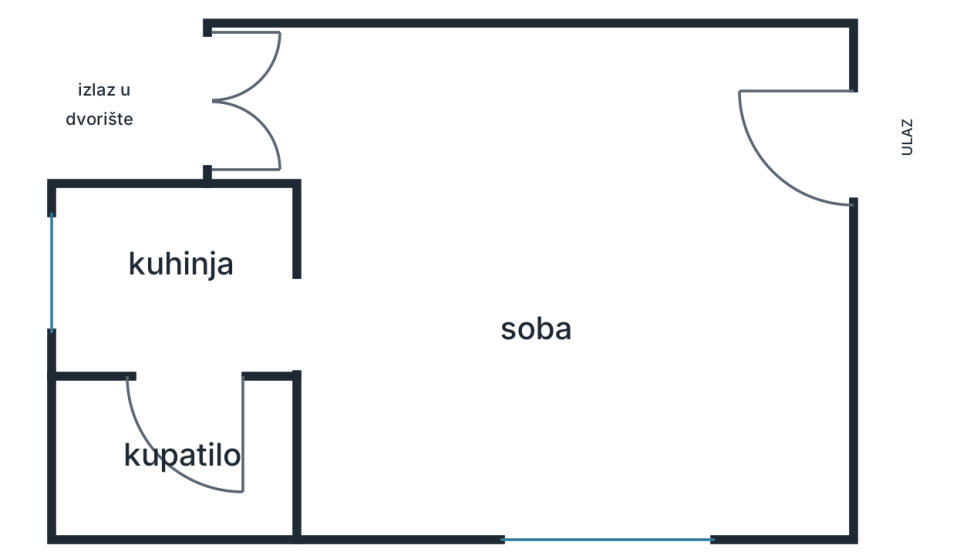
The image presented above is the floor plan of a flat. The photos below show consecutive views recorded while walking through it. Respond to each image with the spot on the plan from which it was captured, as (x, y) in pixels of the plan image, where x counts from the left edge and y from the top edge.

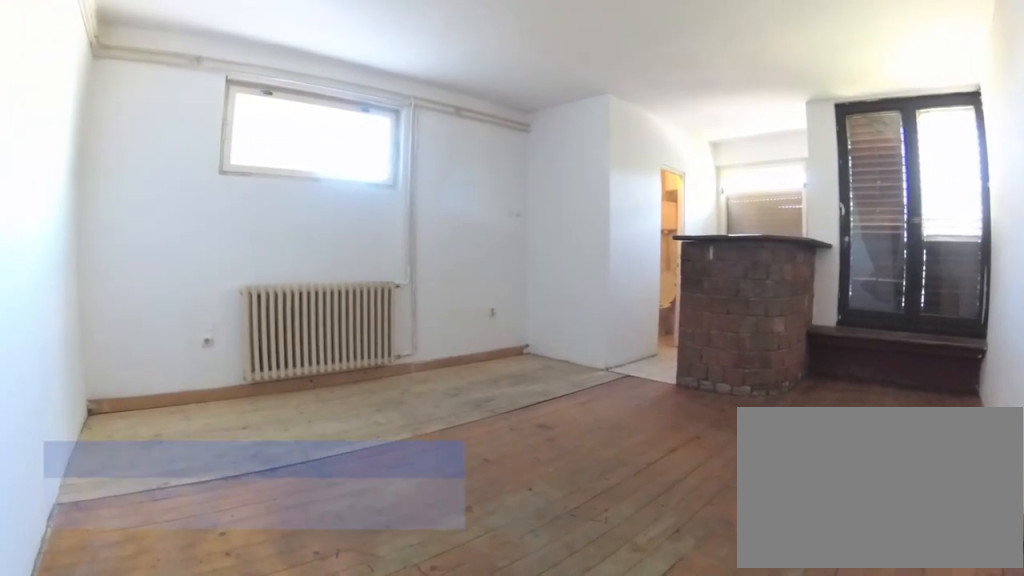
(803, 91)
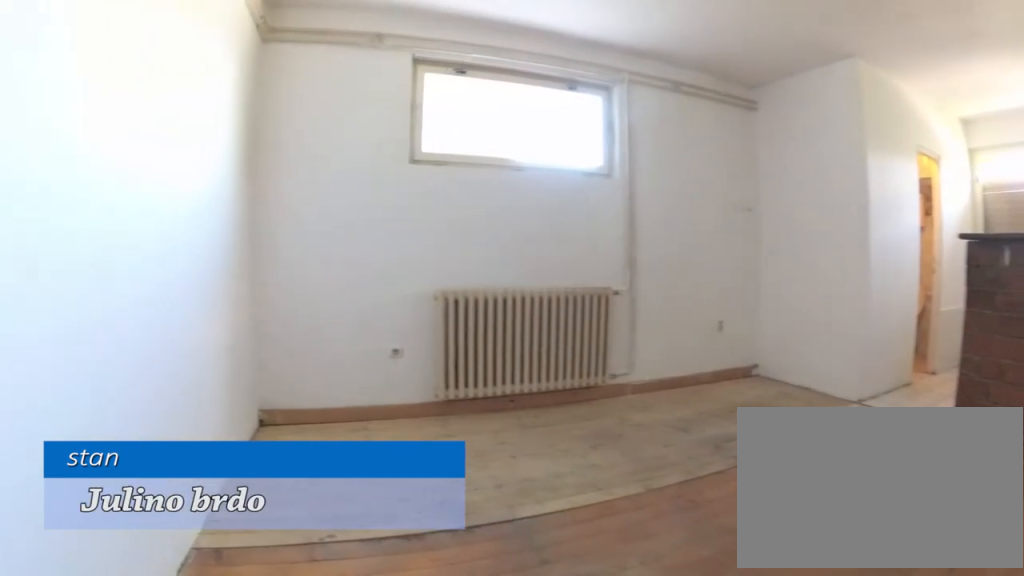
(802, 176)
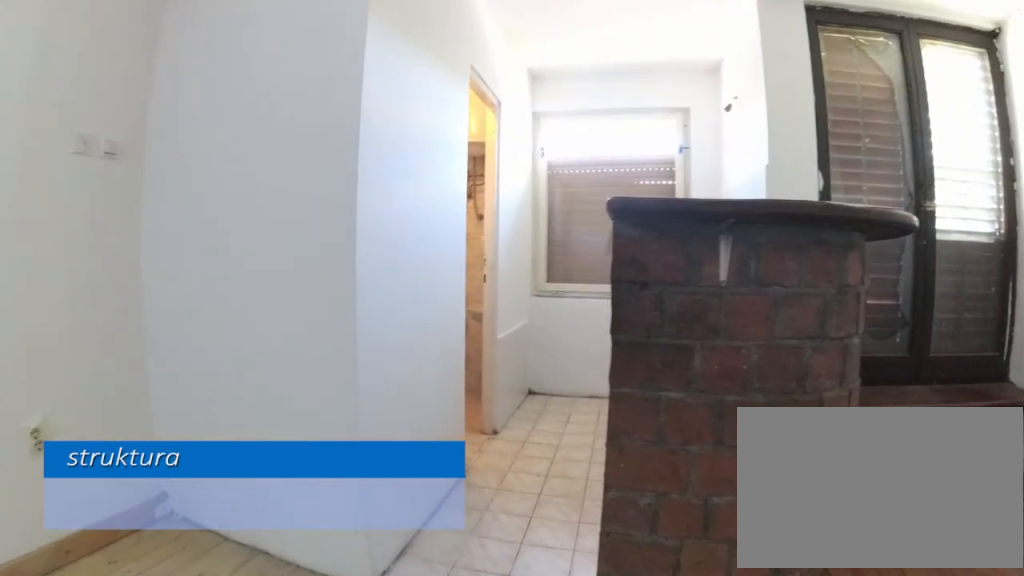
(424, 304)
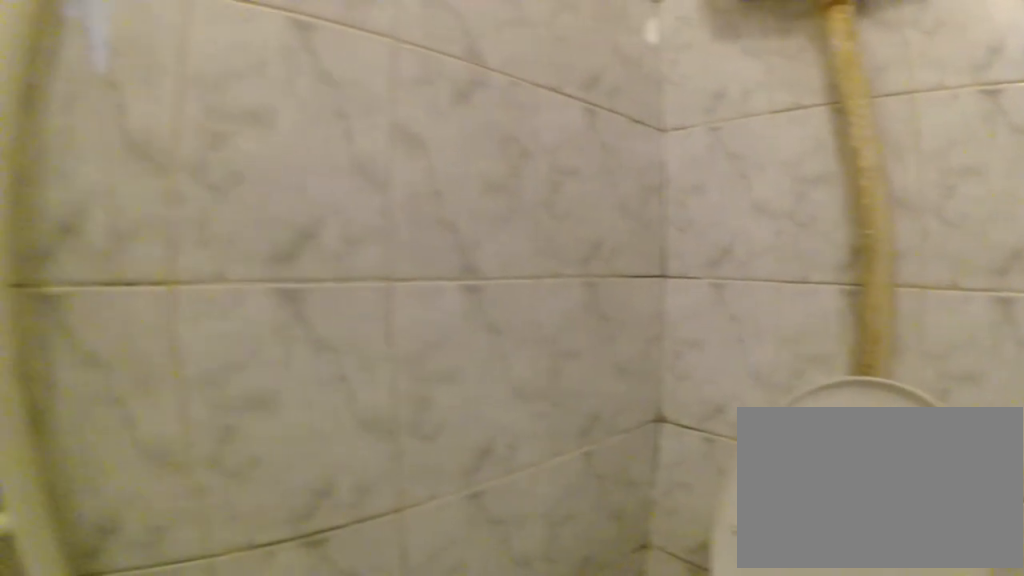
(134, 437)
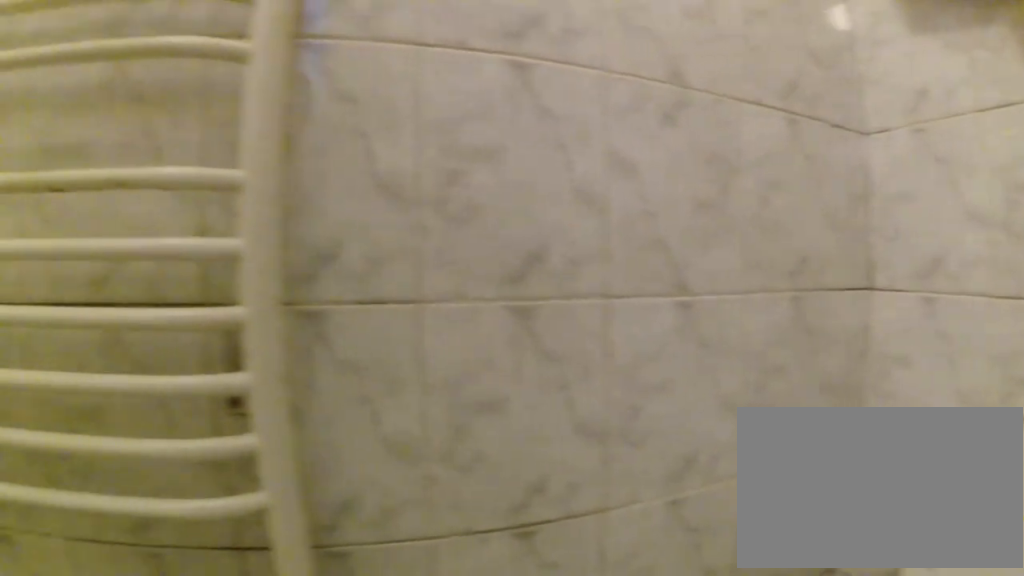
(129, 438)
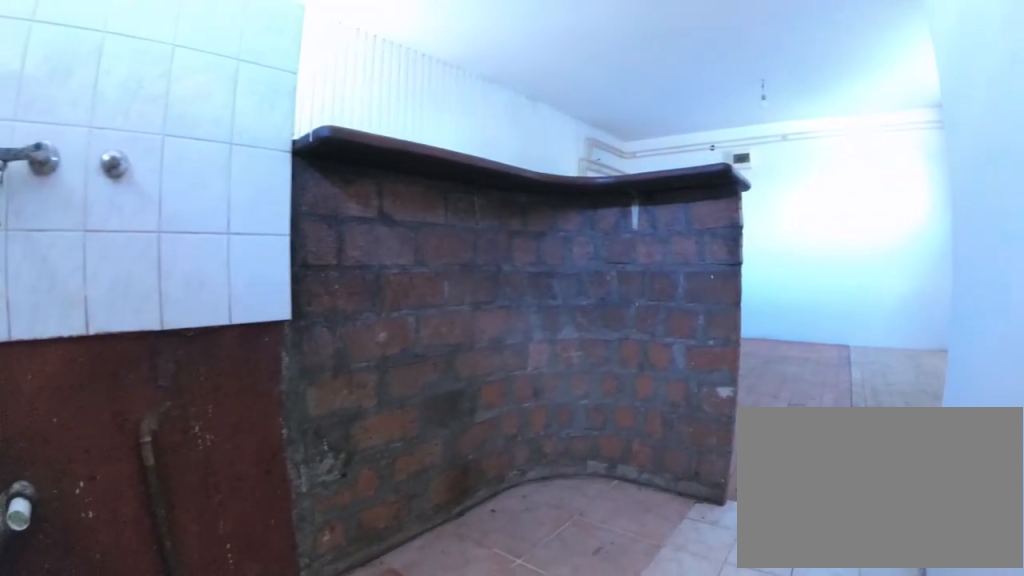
(155, 321)
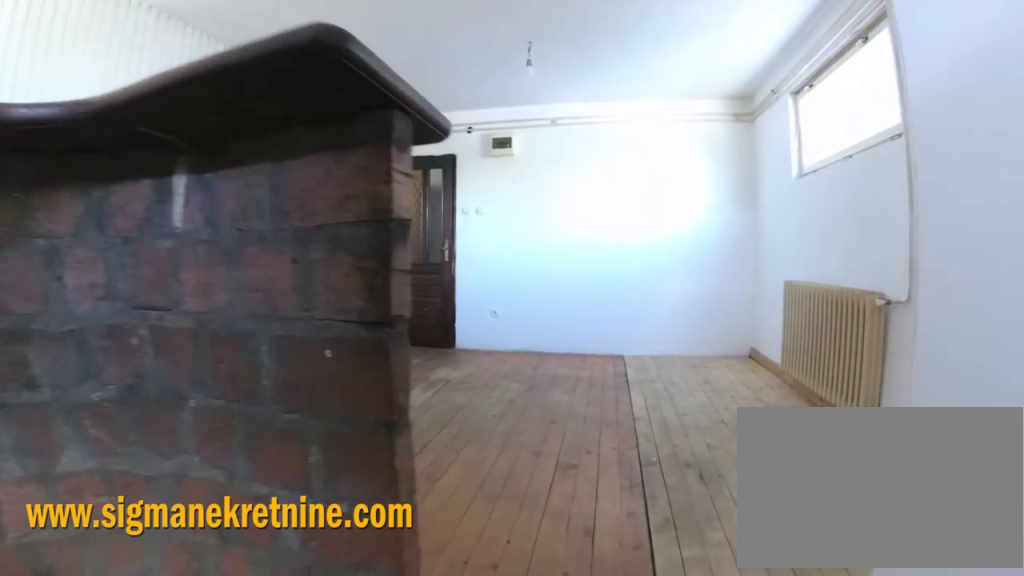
(252, 307)
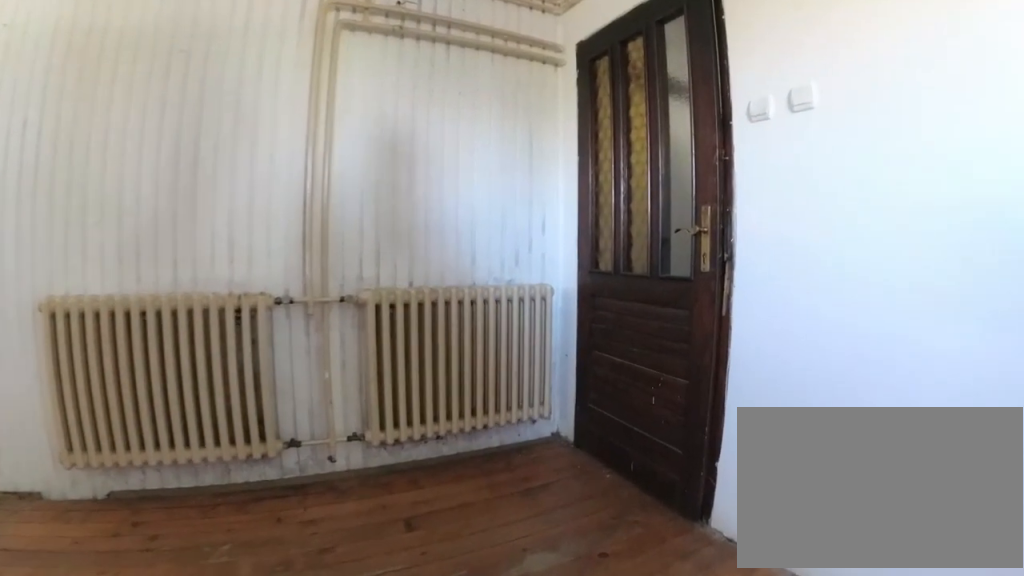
(640, 242)
